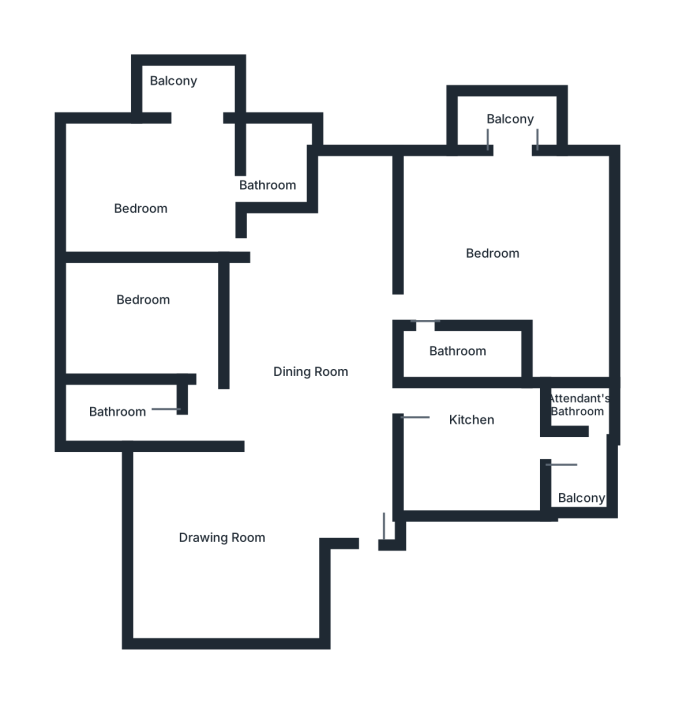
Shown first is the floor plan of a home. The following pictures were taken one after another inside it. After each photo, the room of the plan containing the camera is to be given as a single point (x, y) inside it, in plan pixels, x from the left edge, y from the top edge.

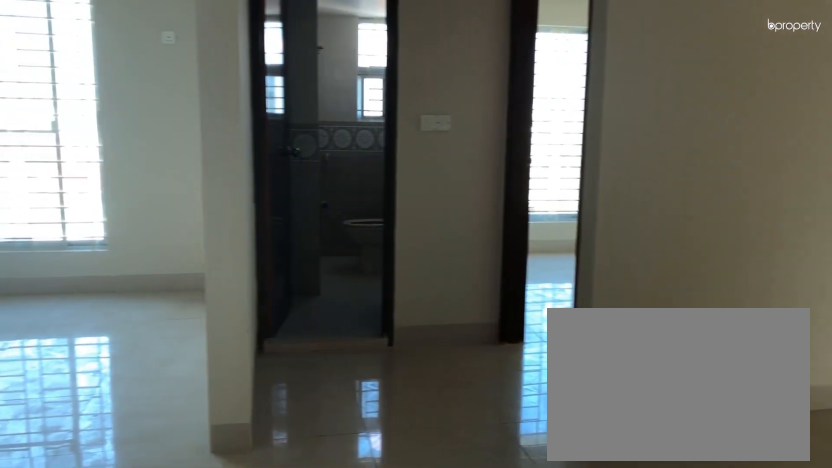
(296, 464)
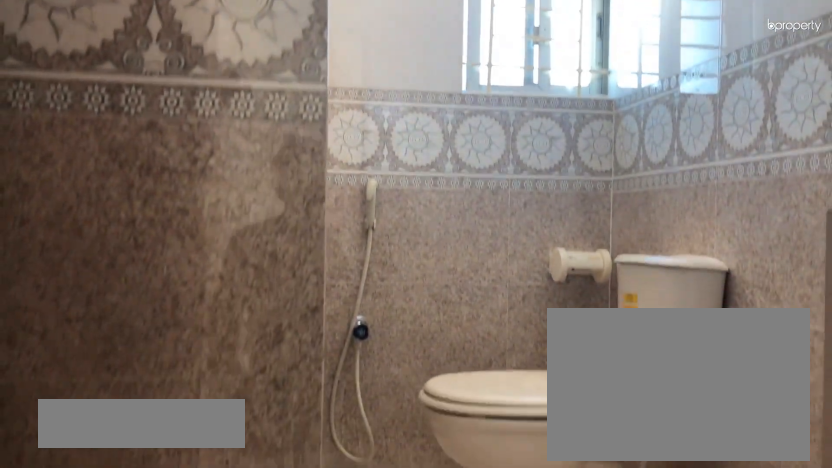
(149, 410)
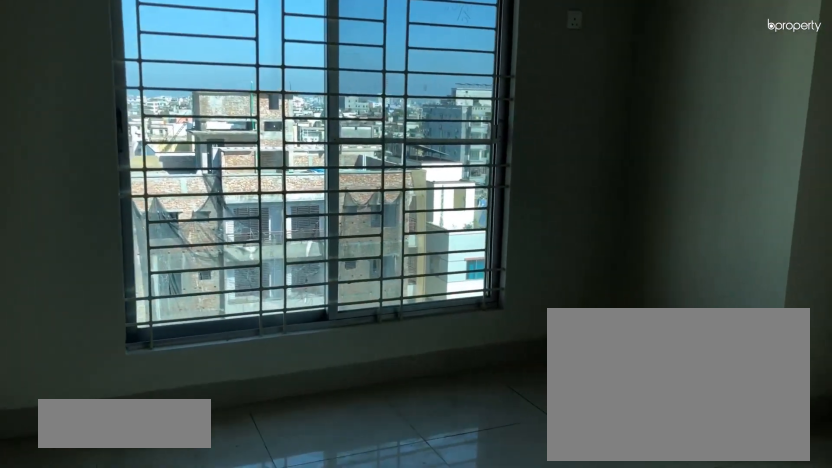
(162, 185)
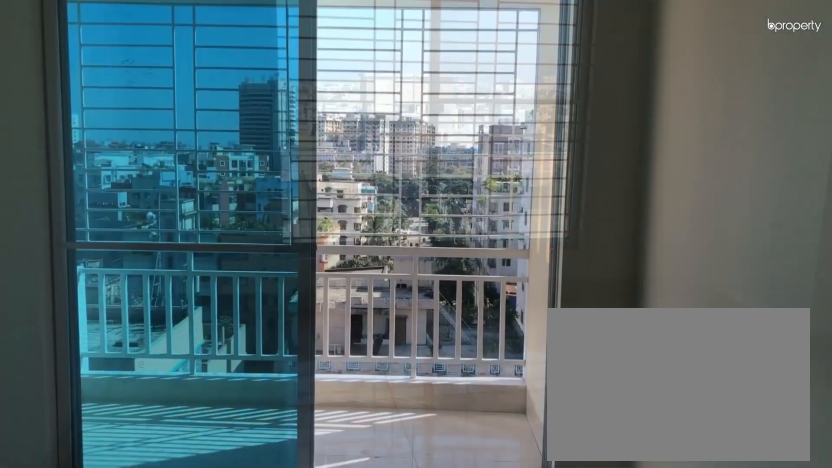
(162, 185)
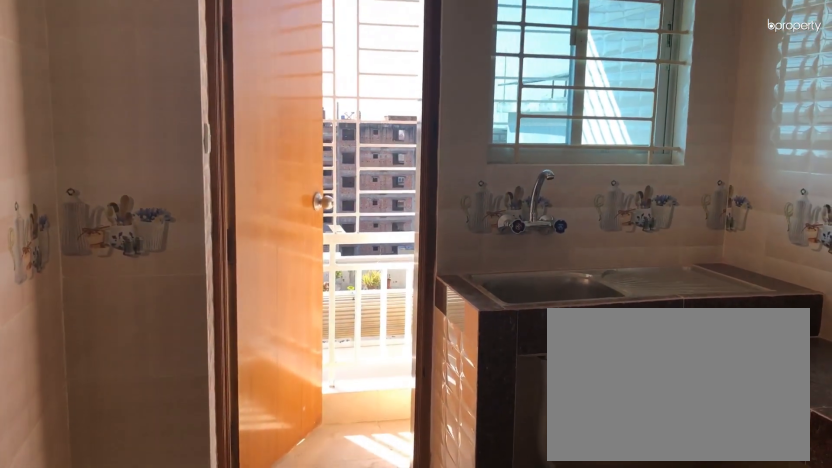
(477, 452)
